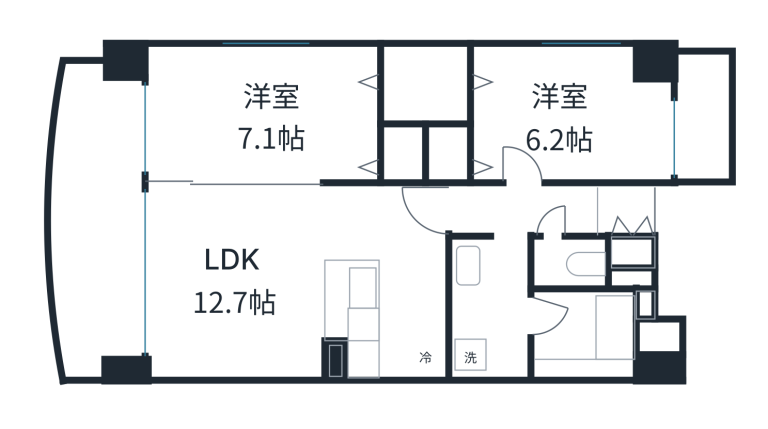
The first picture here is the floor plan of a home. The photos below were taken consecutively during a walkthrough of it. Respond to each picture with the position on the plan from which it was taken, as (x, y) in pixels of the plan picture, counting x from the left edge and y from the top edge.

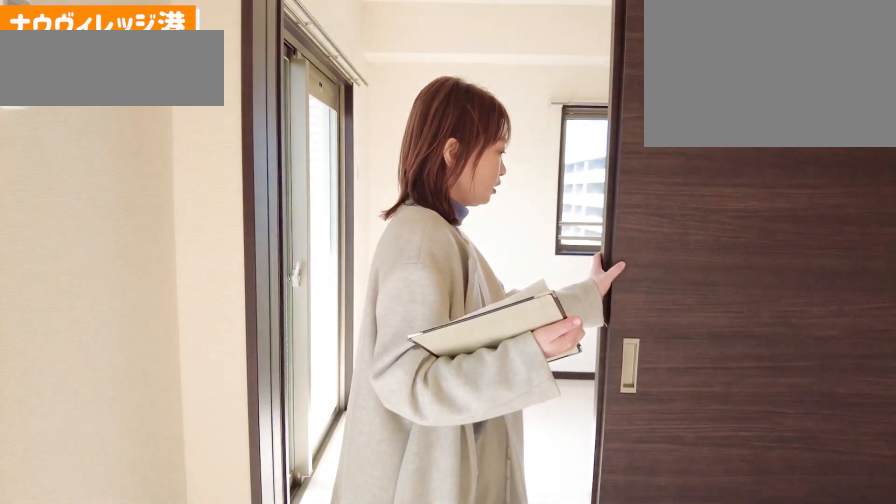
(188, 123)
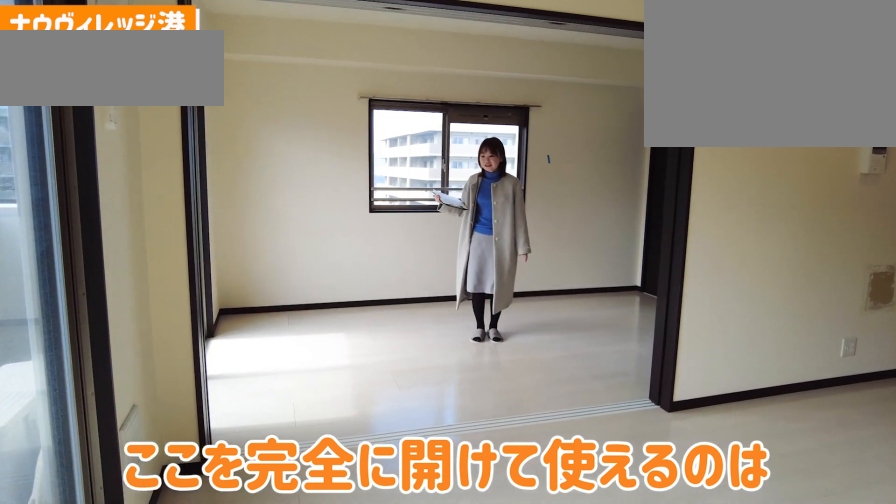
(187, 123)
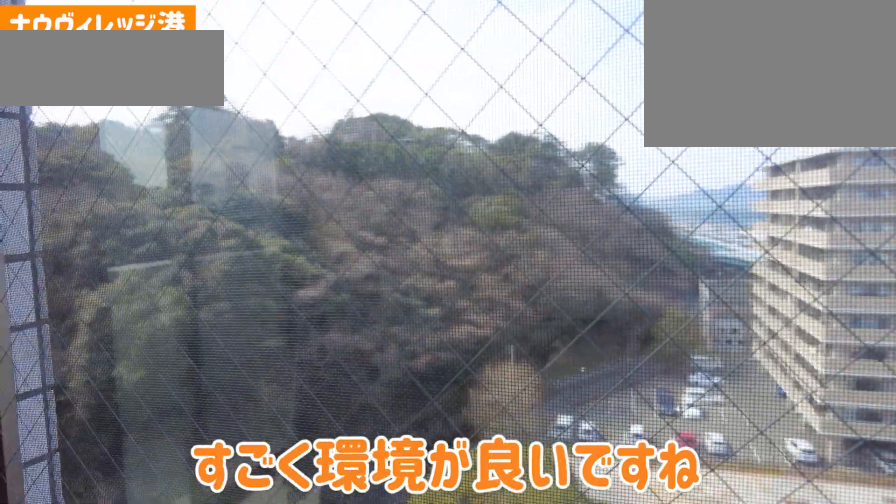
(284, 63)
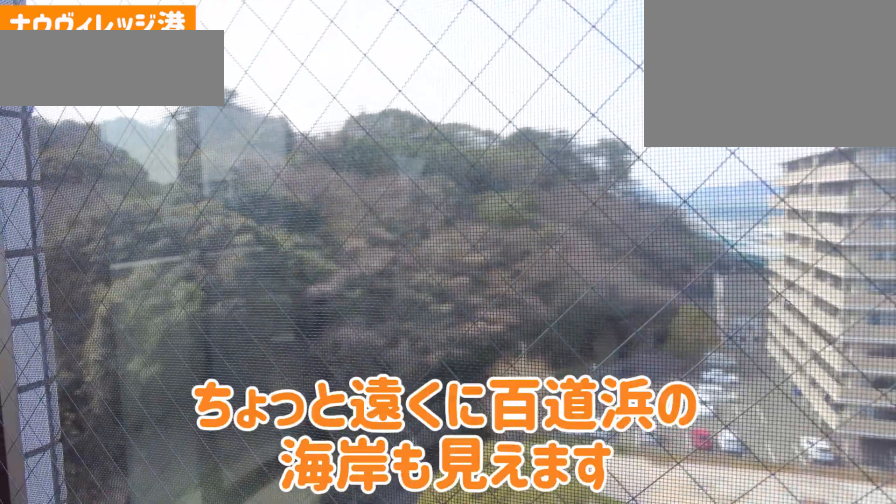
(284, 63)
